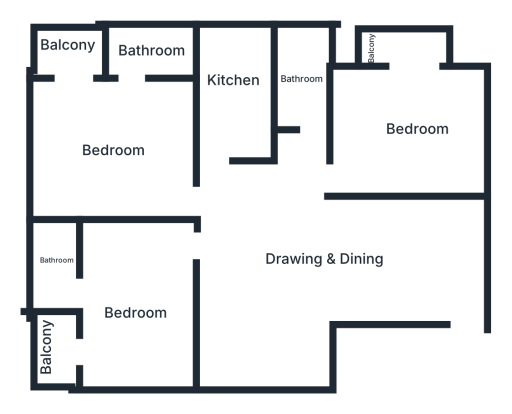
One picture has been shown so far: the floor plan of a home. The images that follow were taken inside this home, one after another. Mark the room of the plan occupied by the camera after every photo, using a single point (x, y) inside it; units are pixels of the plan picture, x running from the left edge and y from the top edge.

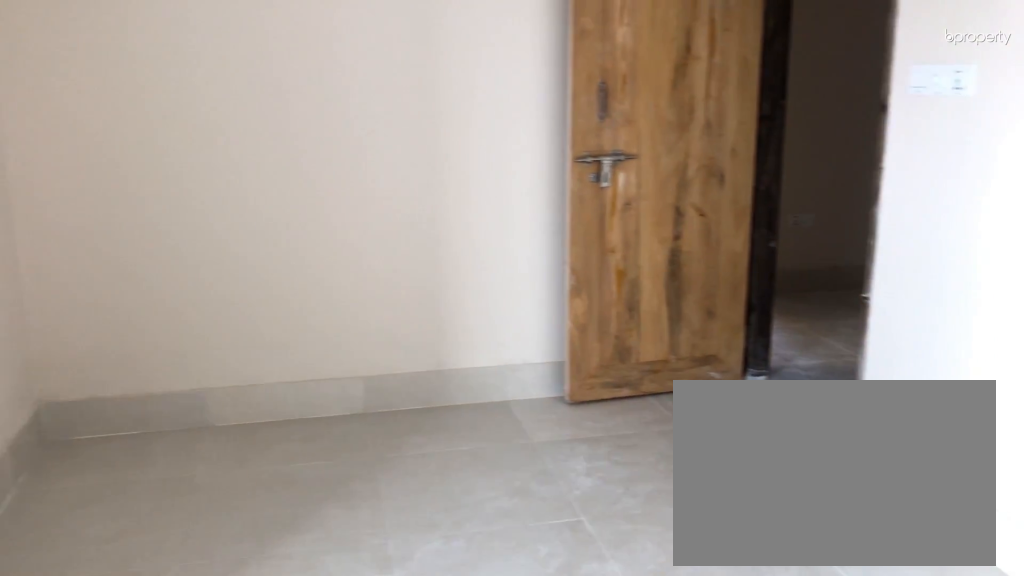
(137, 303)
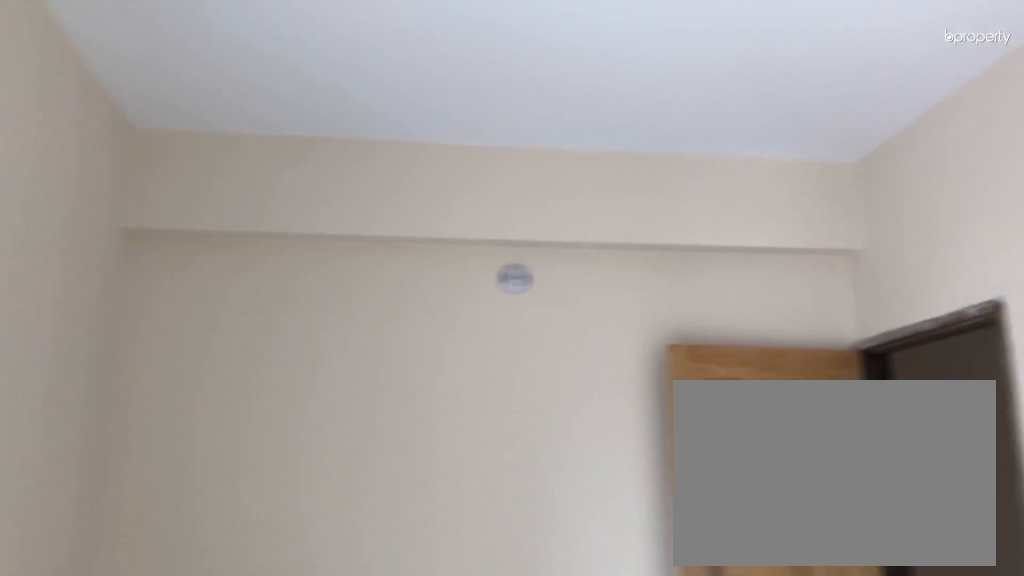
(137, 303)
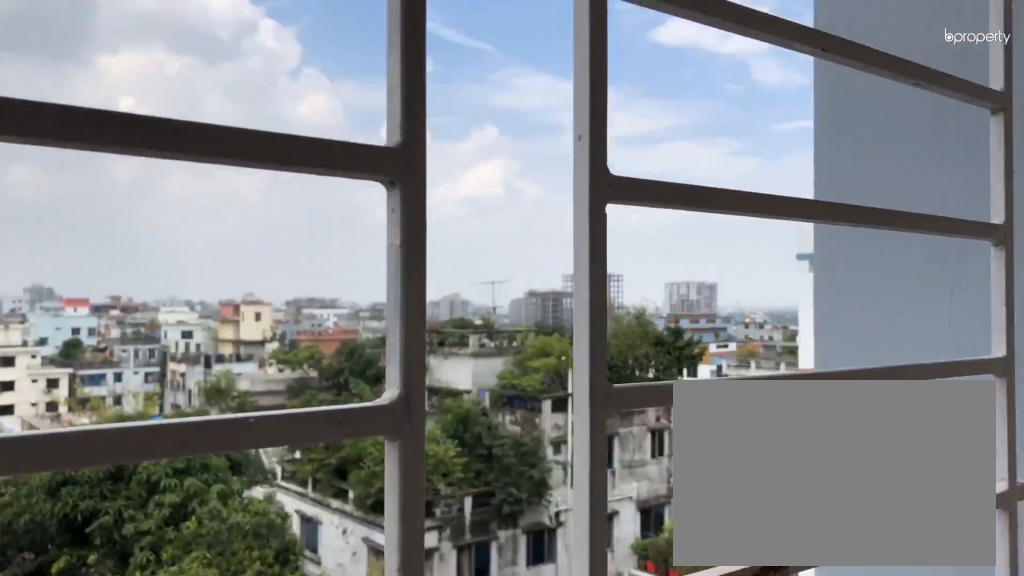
(54, 348)
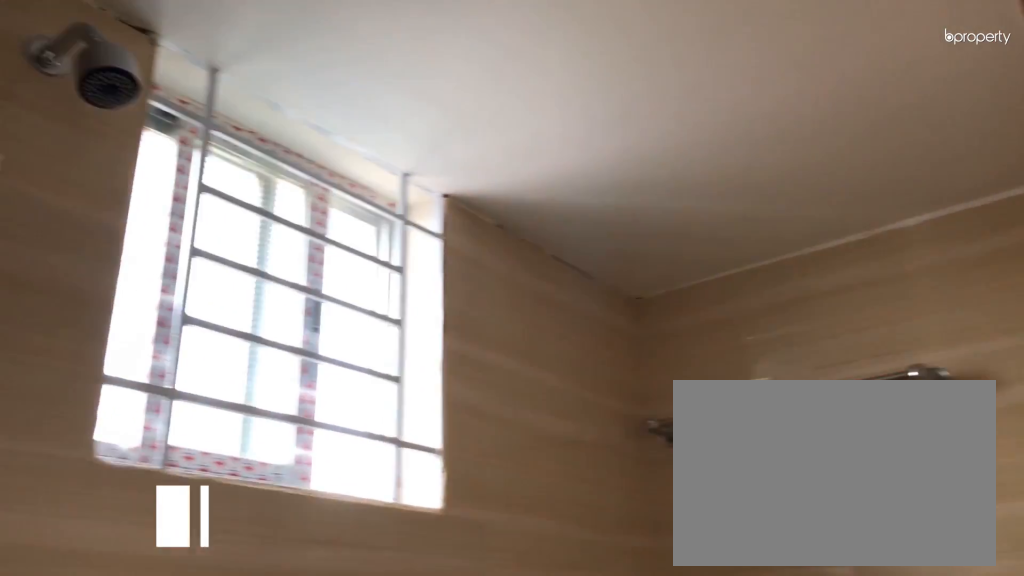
(53, 263)
